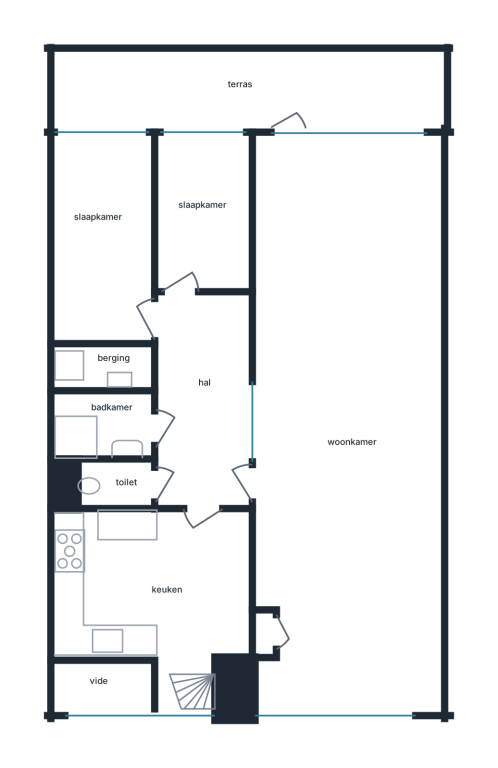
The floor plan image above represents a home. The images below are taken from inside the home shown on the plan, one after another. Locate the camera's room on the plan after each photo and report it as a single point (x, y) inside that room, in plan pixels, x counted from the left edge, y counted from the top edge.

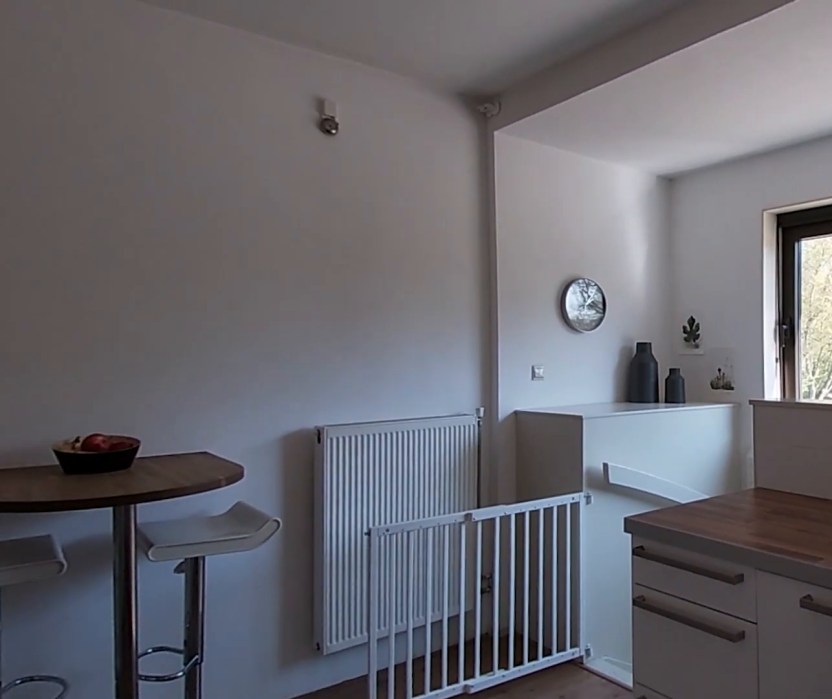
(154, 588)
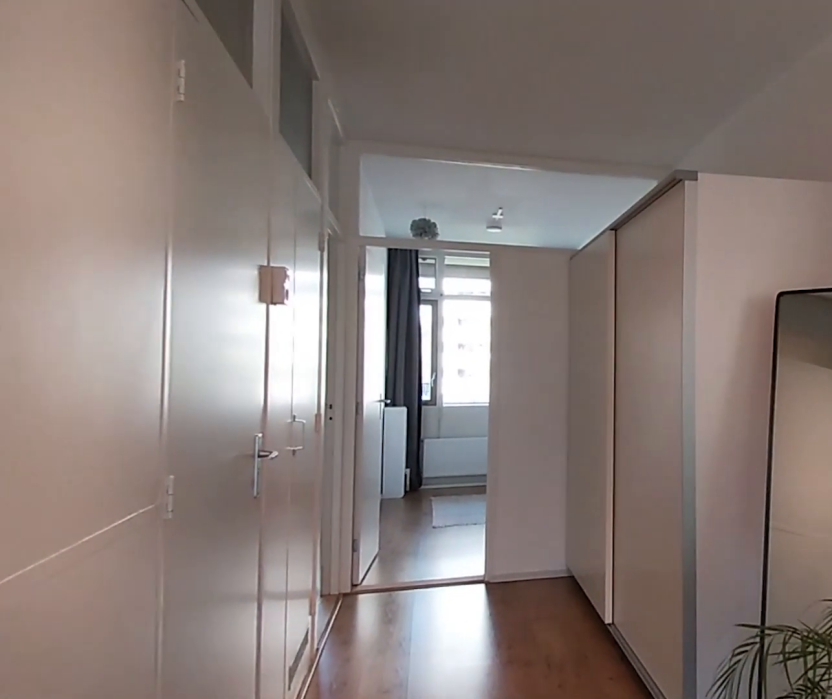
(203, 401)
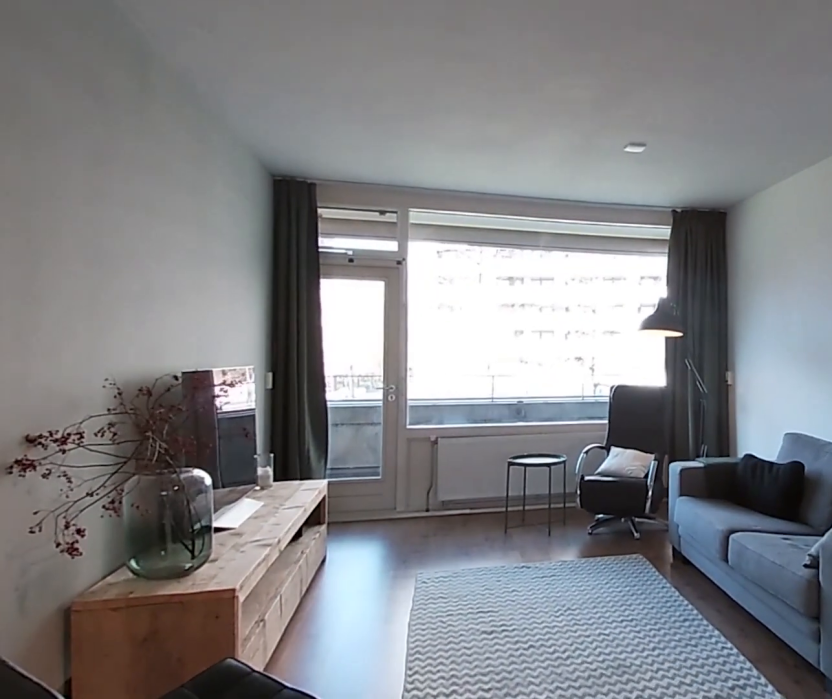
(359, 279)
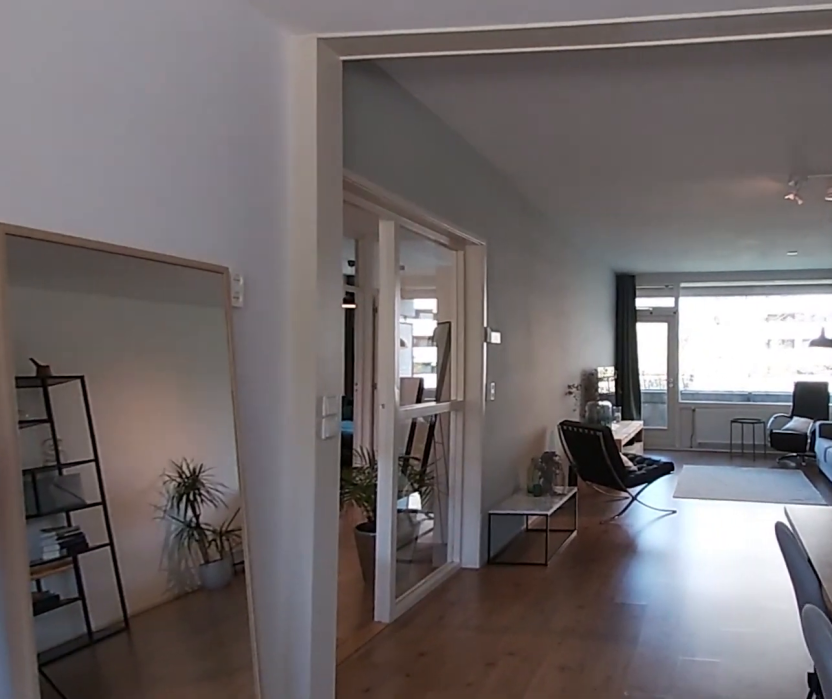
(359, 279)
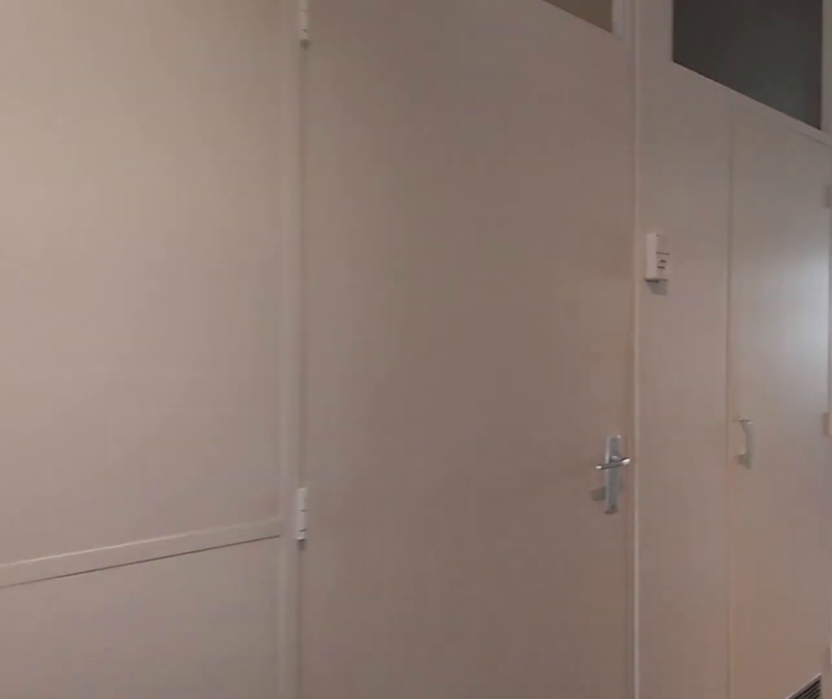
(203, 402)
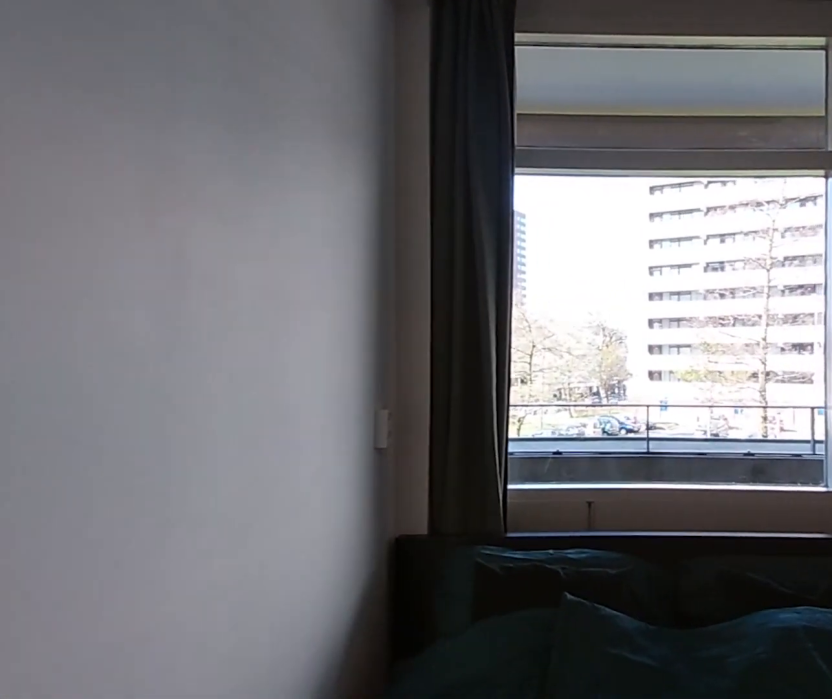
(105, 240)
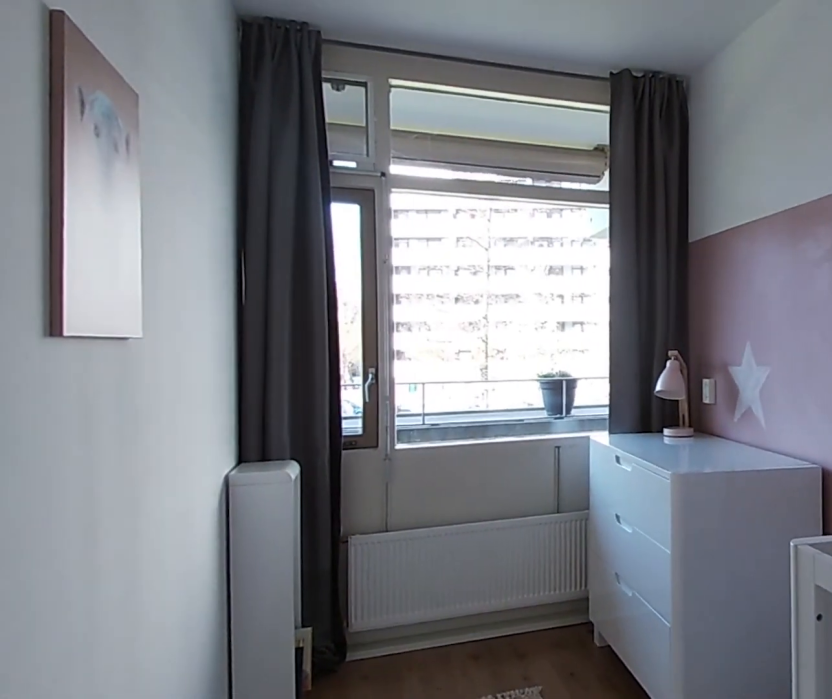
(202, 214)
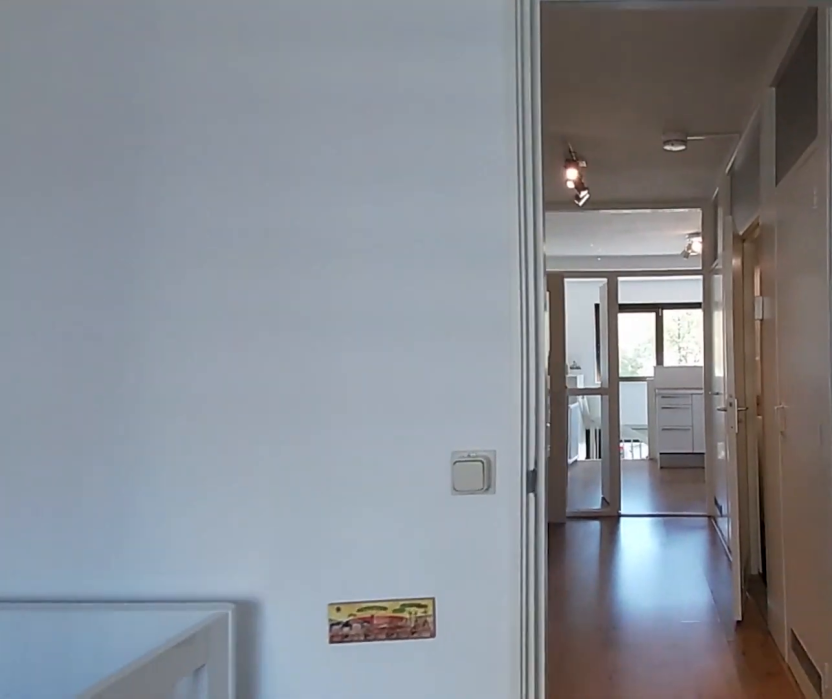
(202, 214)
